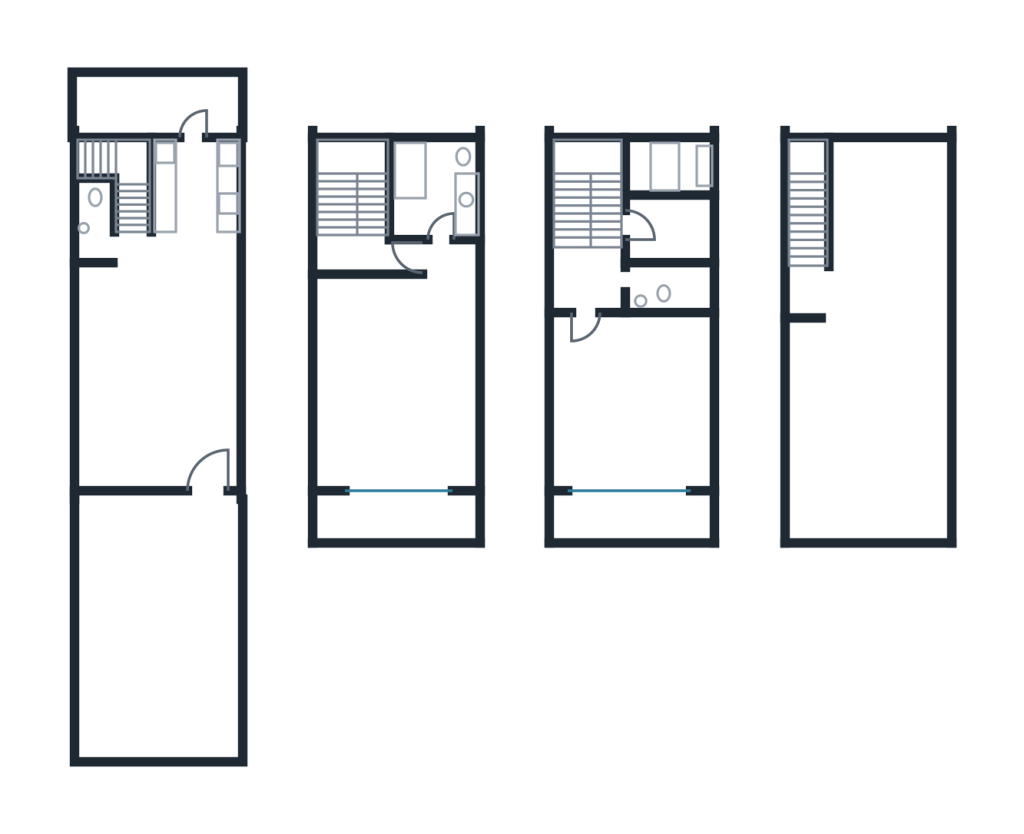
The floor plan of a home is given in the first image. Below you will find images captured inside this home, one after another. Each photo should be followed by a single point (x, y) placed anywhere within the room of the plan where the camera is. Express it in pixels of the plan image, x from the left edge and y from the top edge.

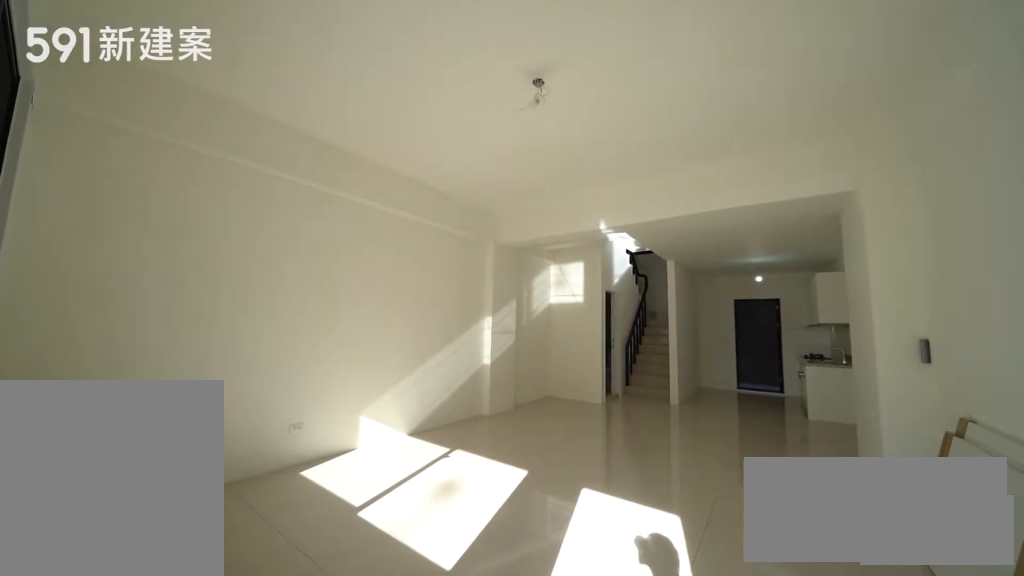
(156, 378)
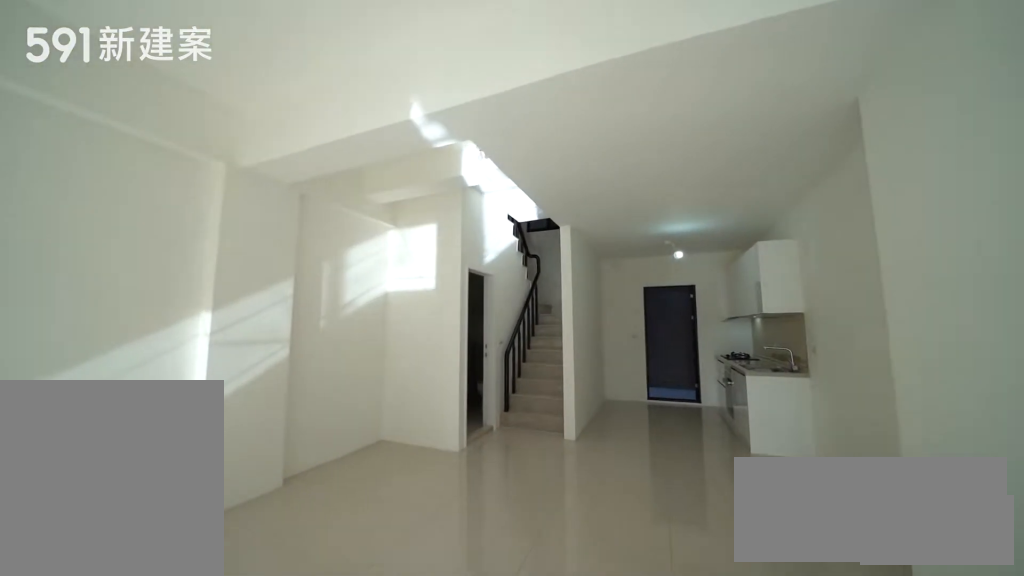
(156, 378)
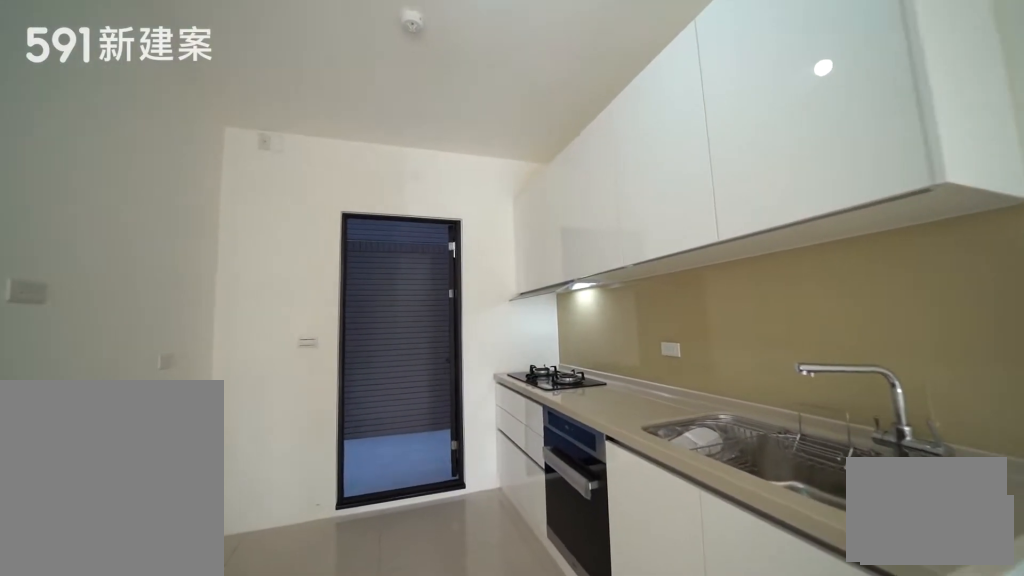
(193, 191)
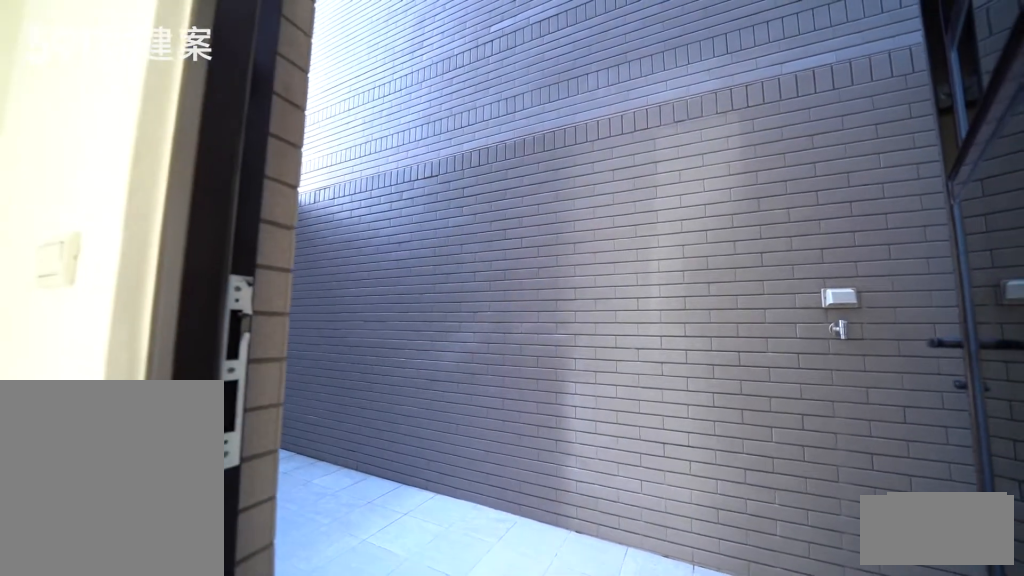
(153, 103)
